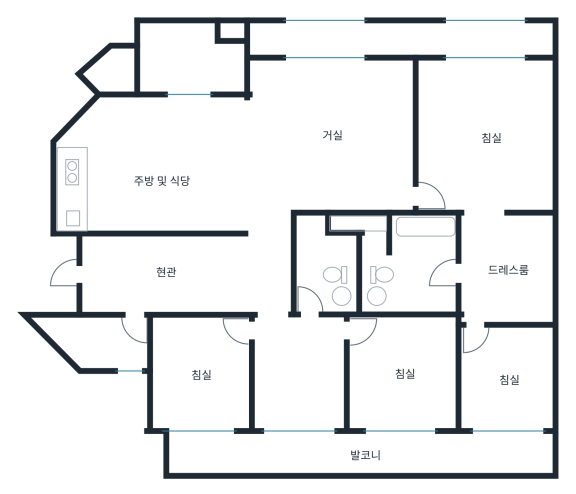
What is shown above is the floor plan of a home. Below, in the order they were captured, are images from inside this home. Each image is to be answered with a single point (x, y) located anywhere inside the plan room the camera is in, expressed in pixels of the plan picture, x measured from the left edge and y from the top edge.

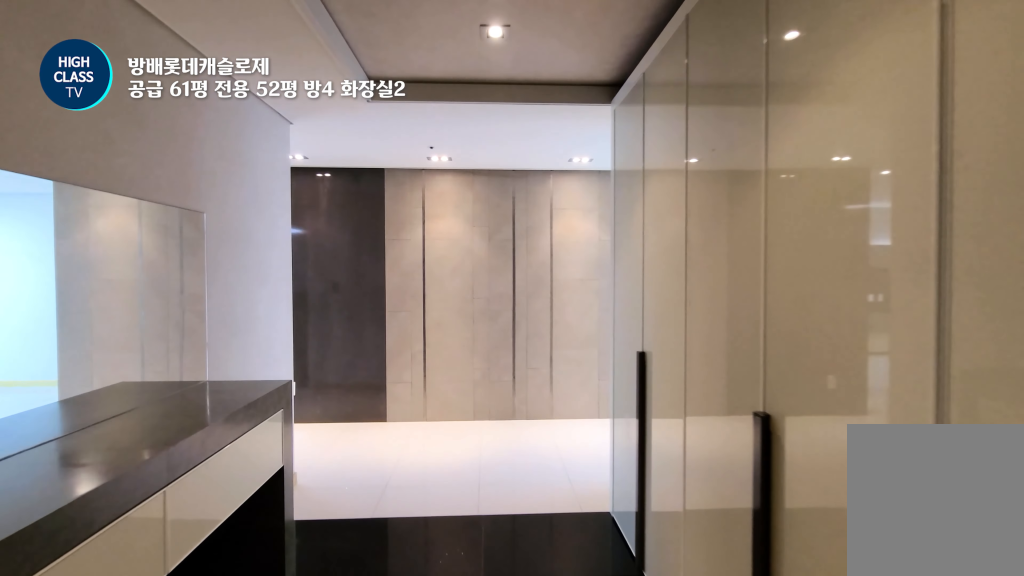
(166, 272)
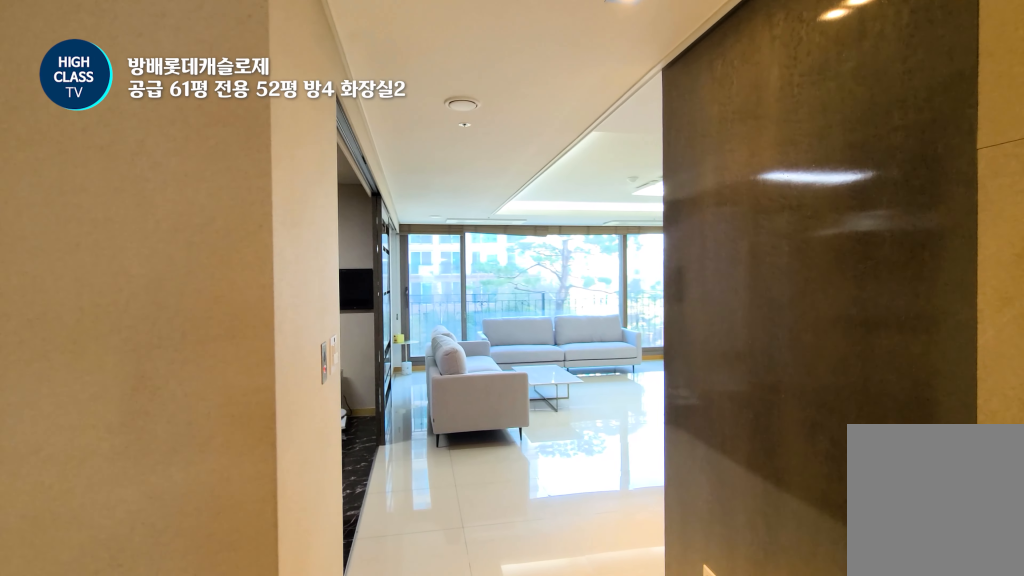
(268, 262)
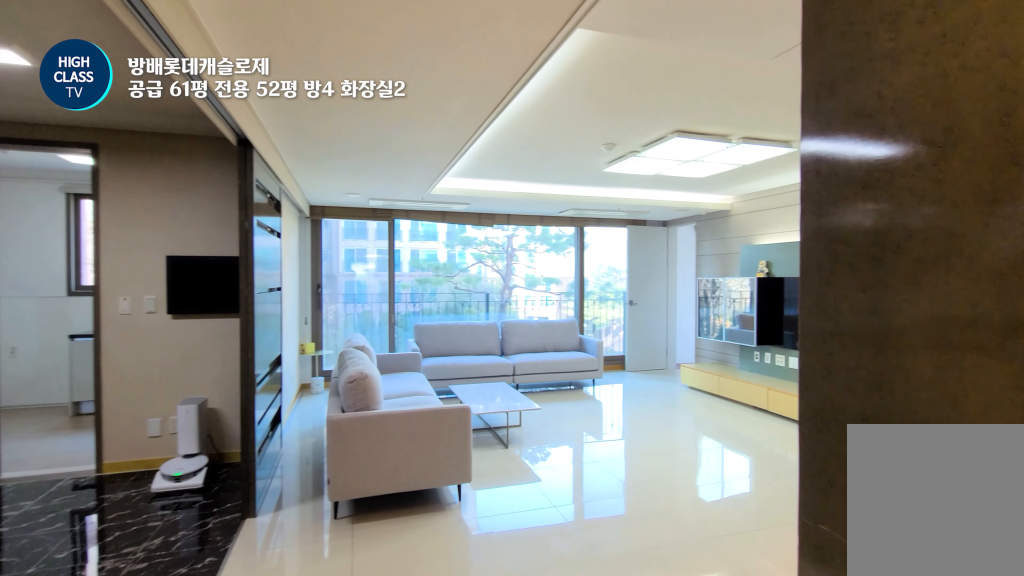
(268, 262)
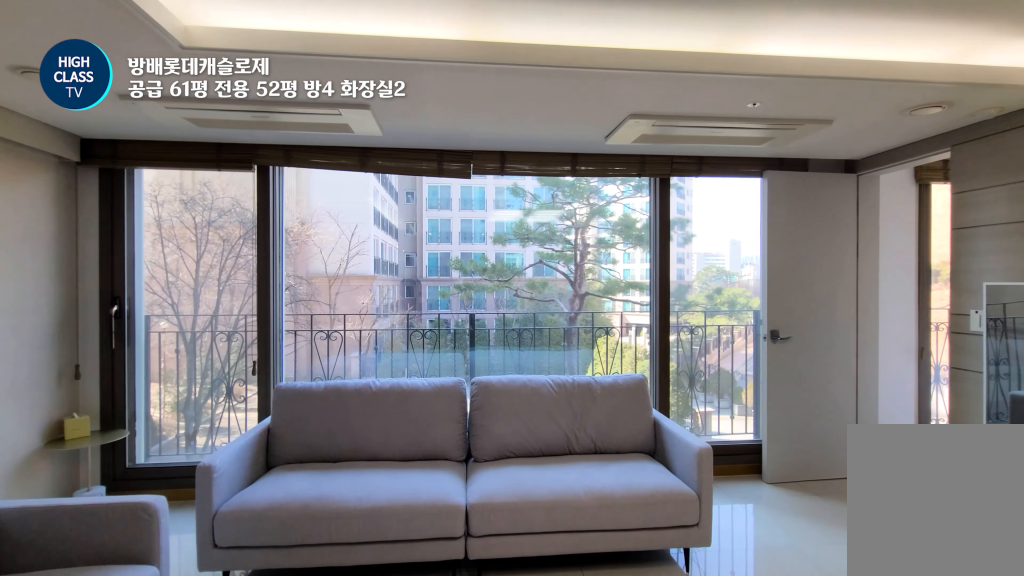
(331, 126)
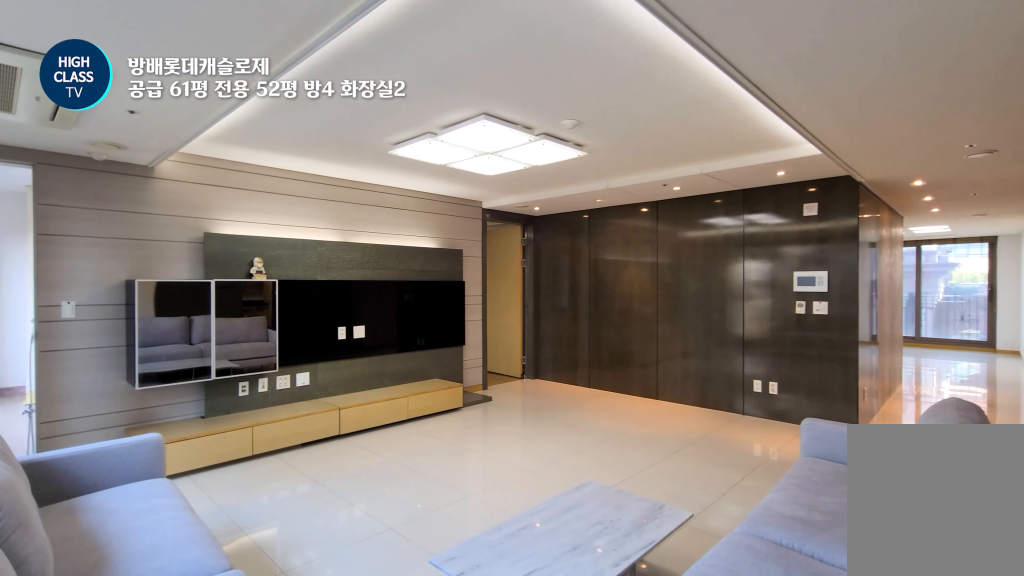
(331, 126)
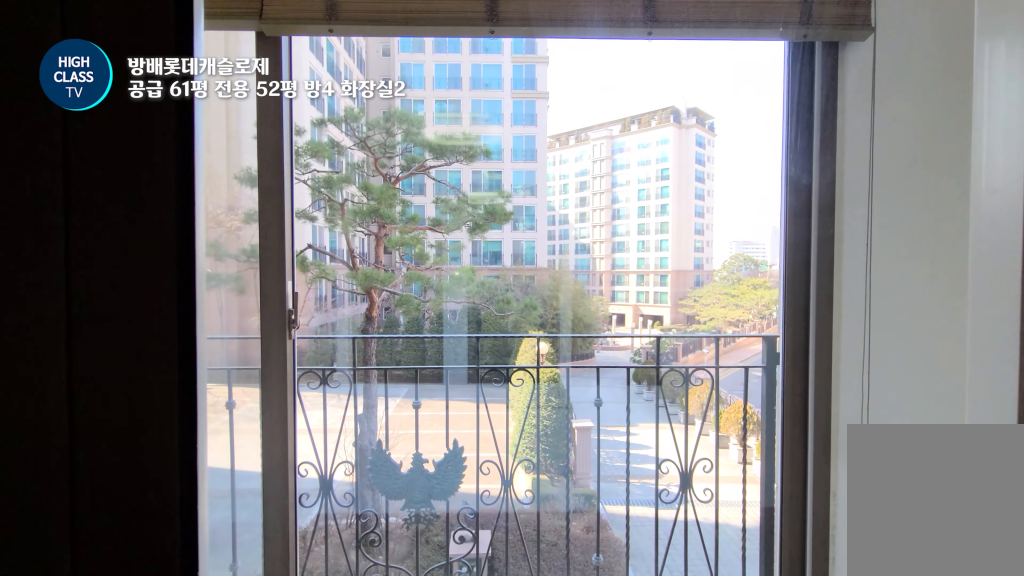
(484, 117)
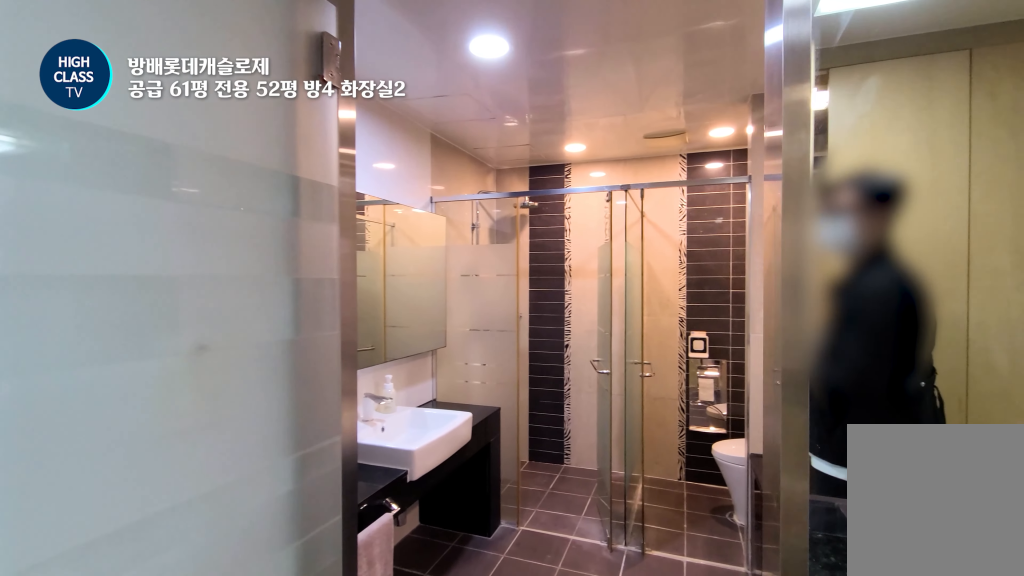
(504, 268)
